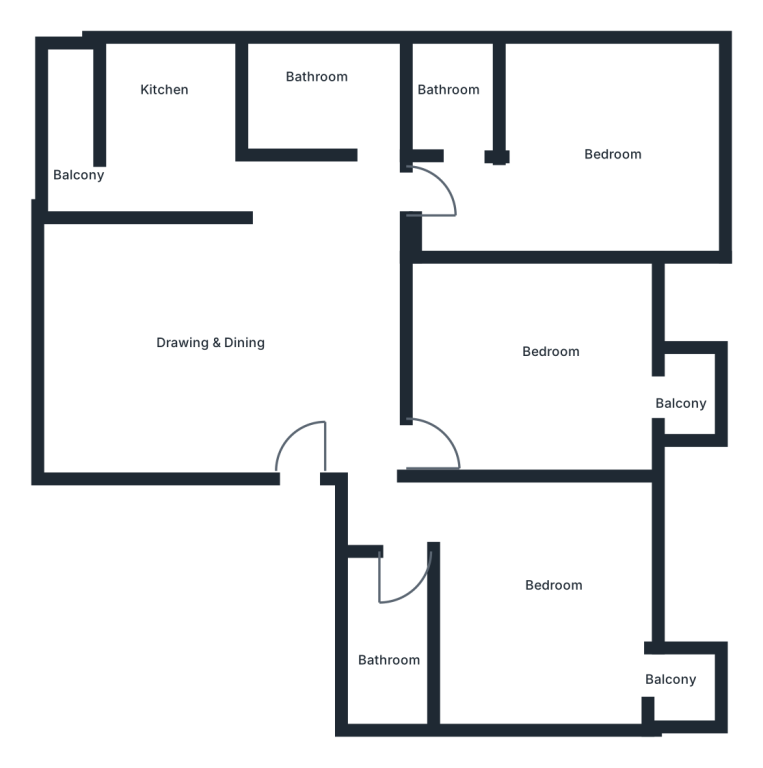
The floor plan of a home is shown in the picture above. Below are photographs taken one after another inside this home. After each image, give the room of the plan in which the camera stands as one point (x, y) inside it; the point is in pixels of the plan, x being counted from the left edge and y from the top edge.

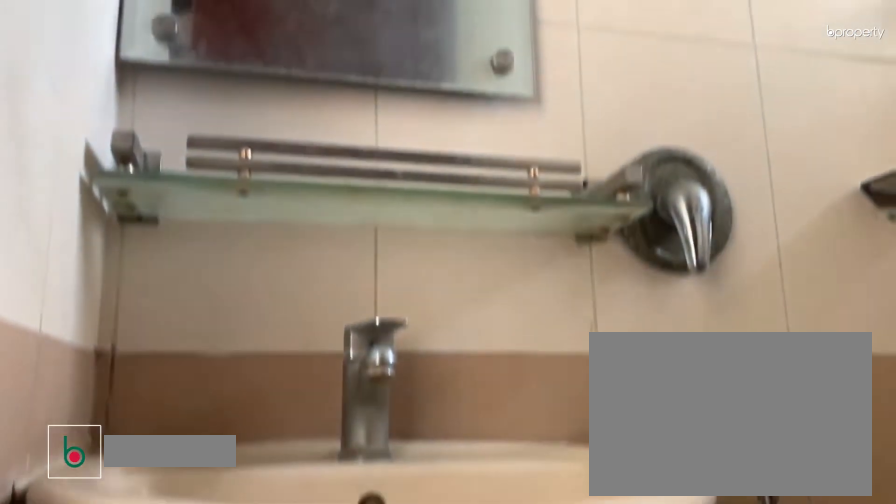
(460, 110)
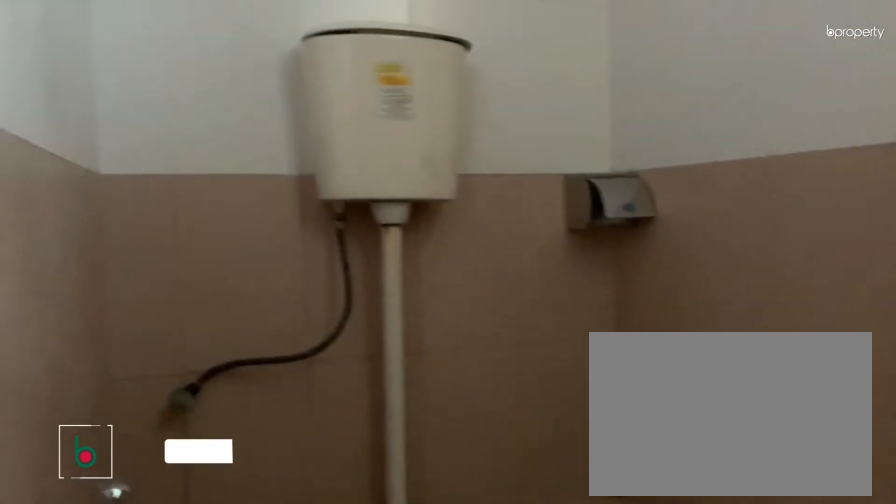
(349, 95)
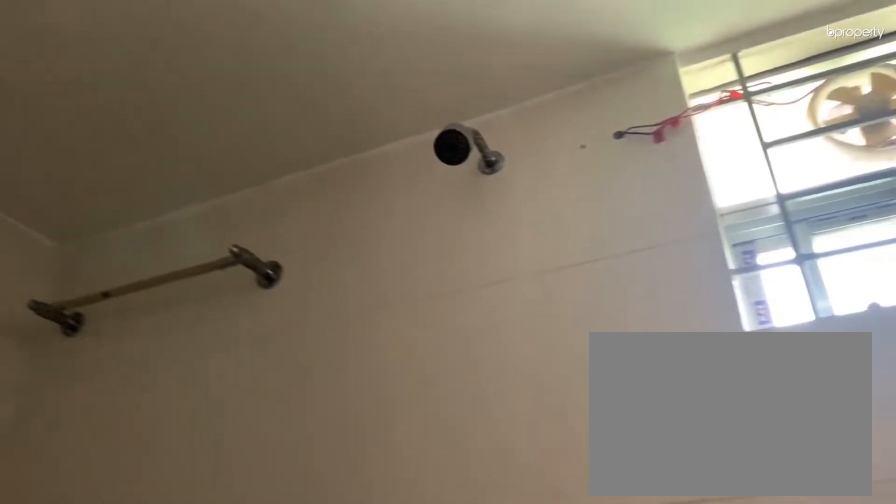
(349, 95)
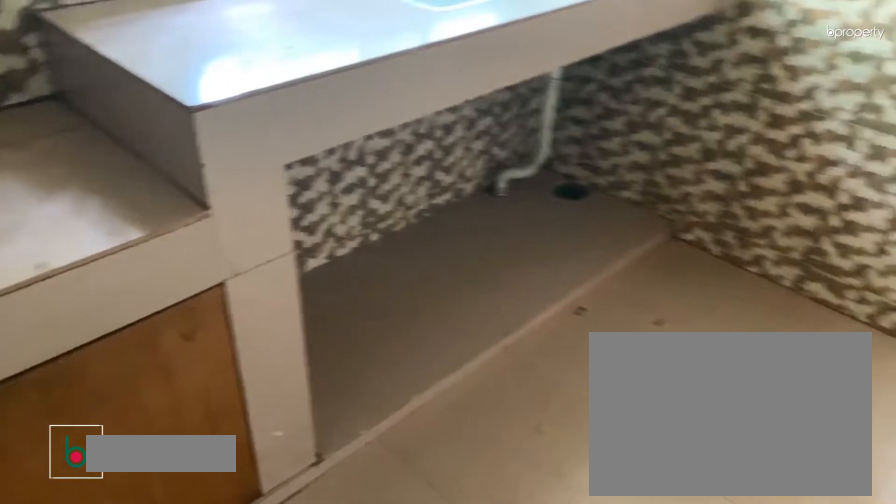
(175, 117)
